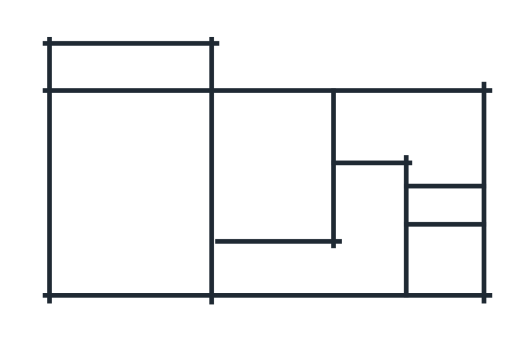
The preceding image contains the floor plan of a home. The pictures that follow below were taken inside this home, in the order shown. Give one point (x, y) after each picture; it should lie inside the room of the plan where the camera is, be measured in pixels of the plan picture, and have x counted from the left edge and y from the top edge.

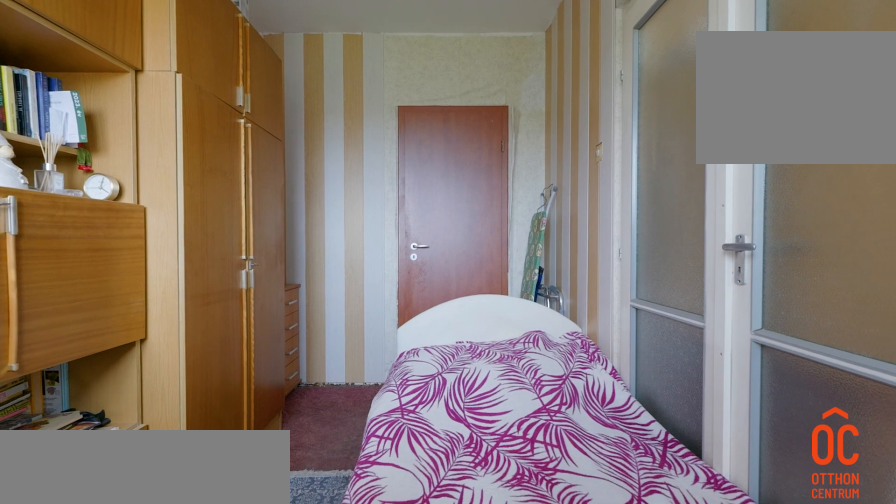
(275, 170)
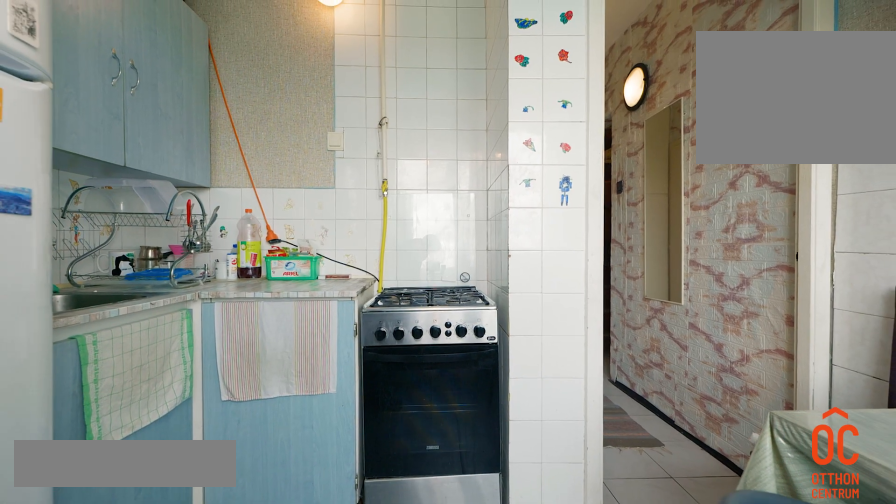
(371, 127)
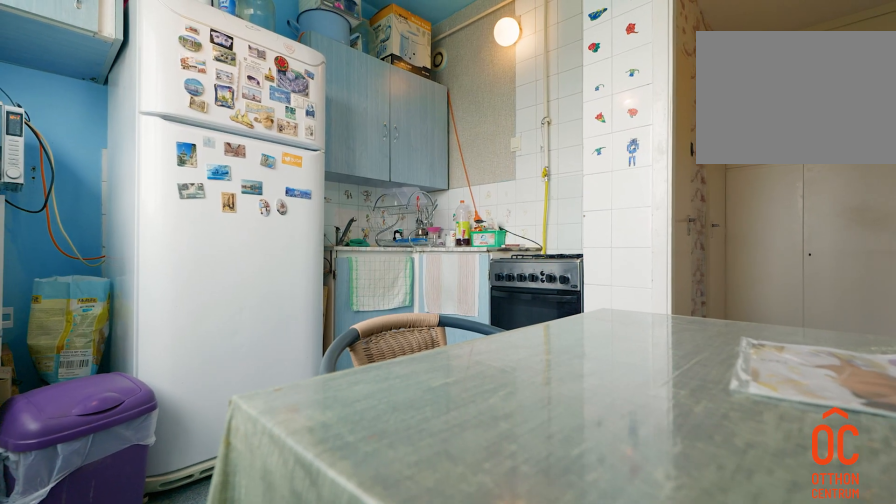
(371, 127)
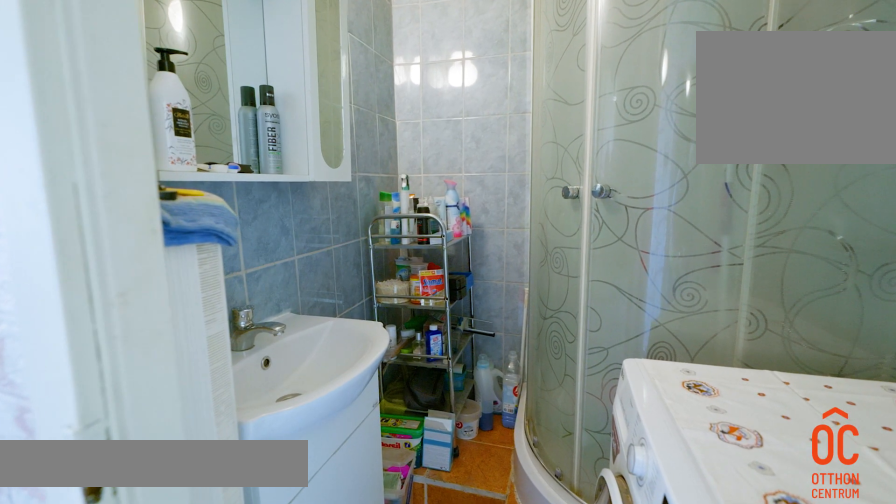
(453, 268)
